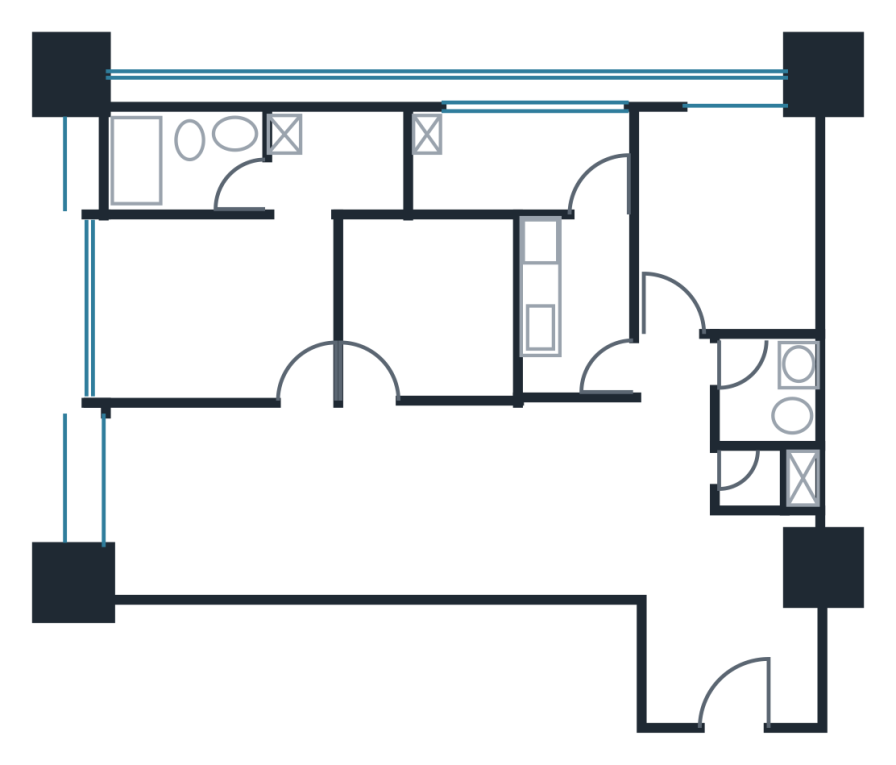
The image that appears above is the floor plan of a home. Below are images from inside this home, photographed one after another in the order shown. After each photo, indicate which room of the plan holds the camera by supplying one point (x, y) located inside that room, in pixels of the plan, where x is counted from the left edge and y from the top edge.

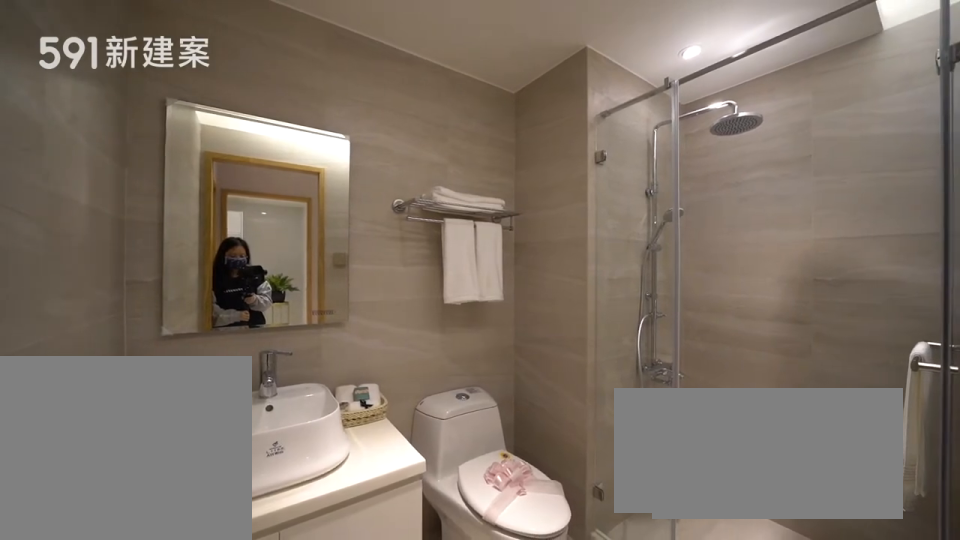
(771, 428)
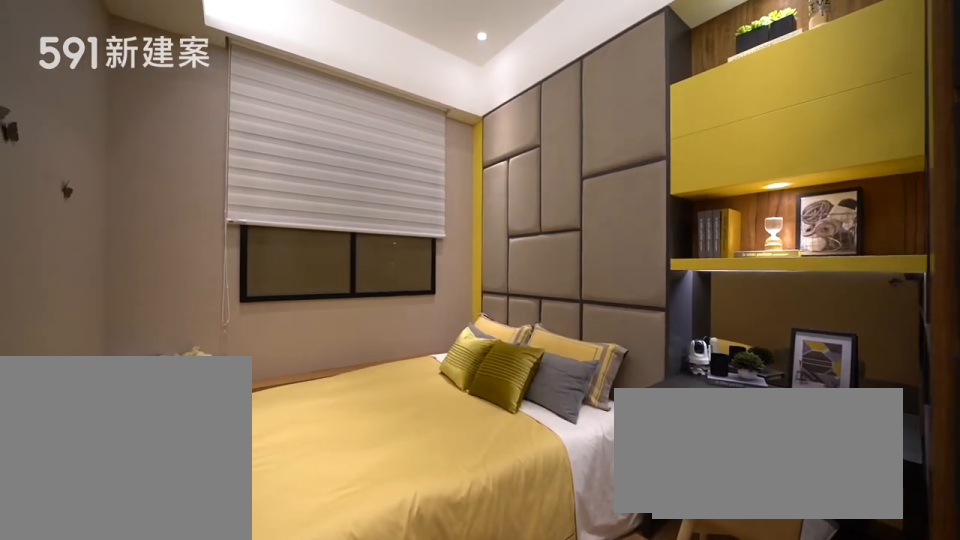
(729, 220)
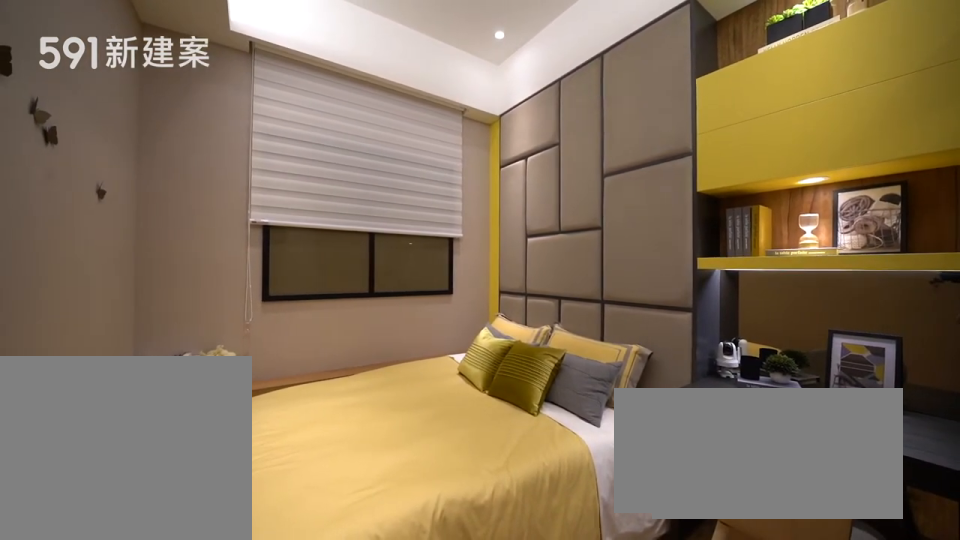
(729, 220)
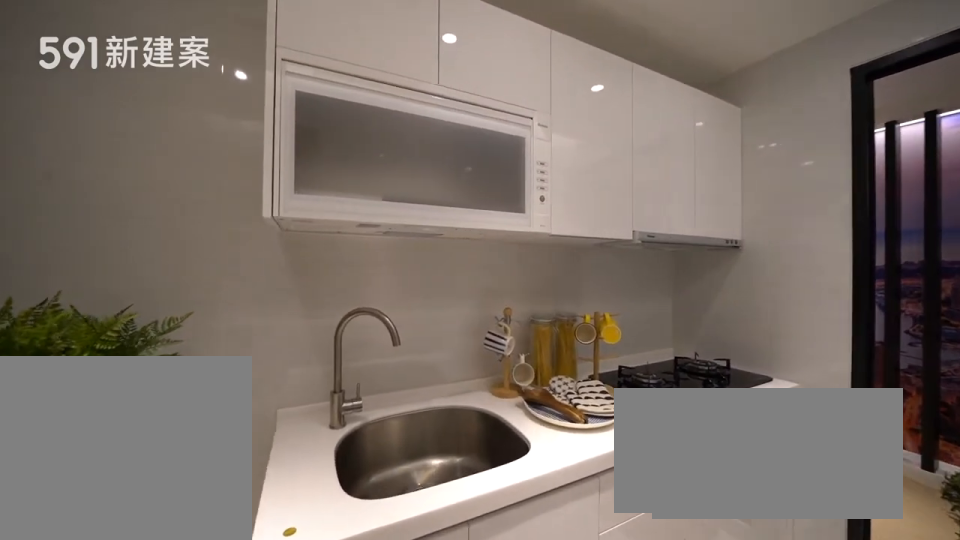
(576, 303)
